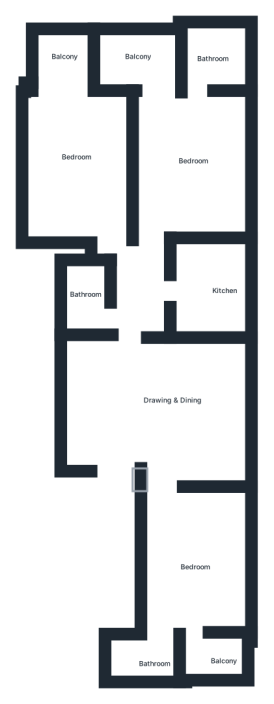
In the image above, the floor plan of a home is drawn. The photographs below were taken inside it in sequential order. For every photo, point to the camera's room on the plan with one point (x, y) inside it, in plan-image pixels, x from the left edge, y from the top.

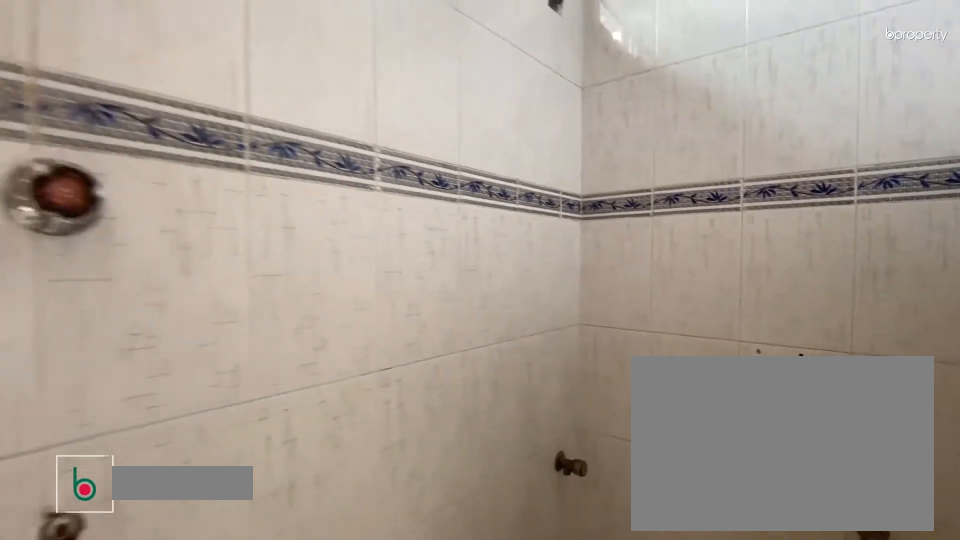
(141, 666)
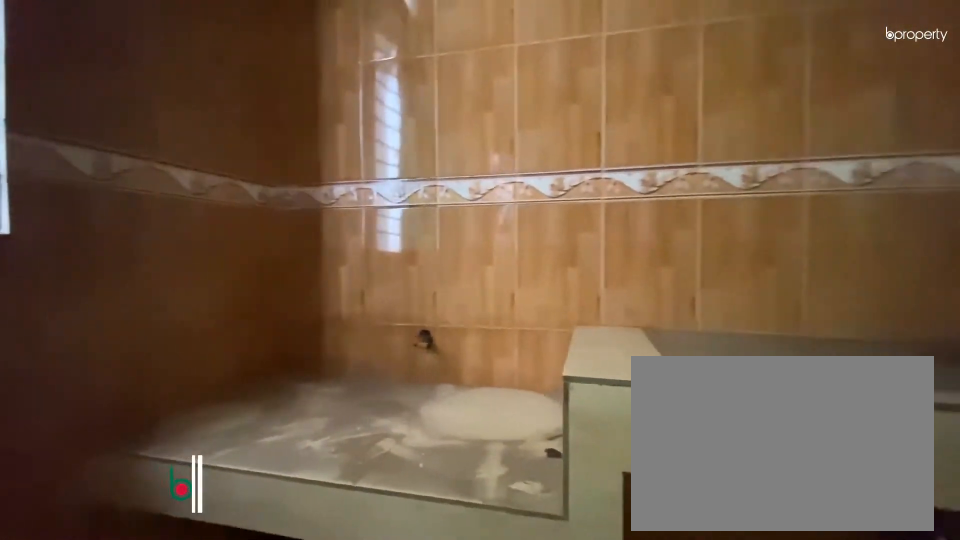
(219, 286)
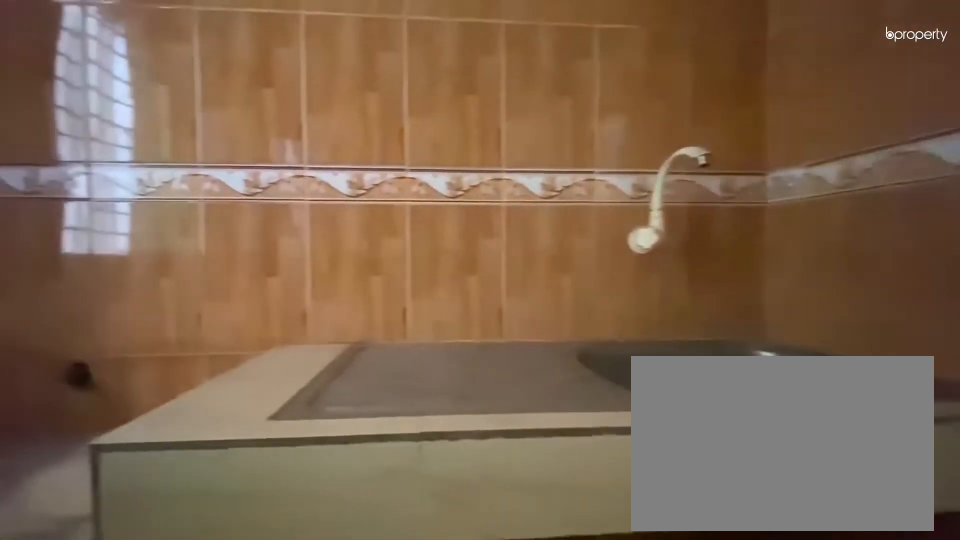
(219, 286)
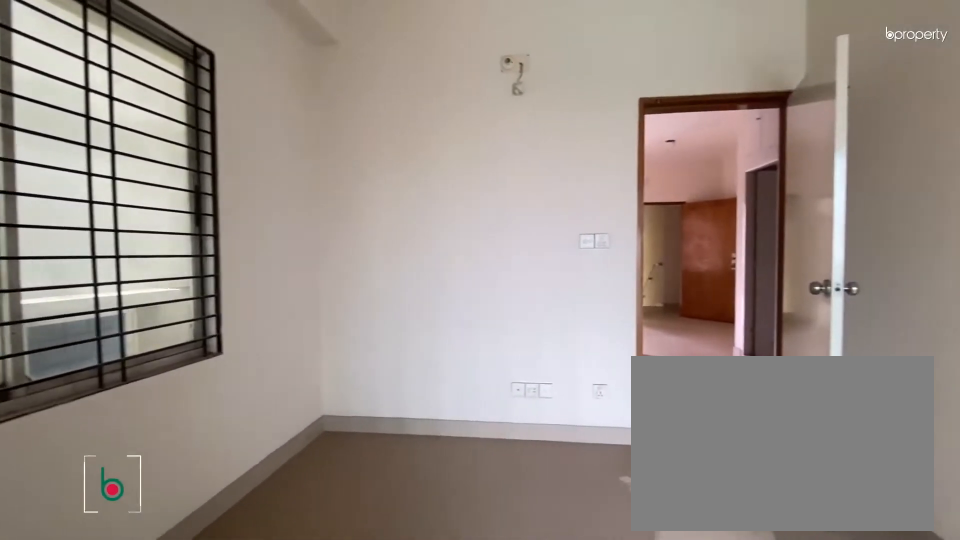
(193, 158)
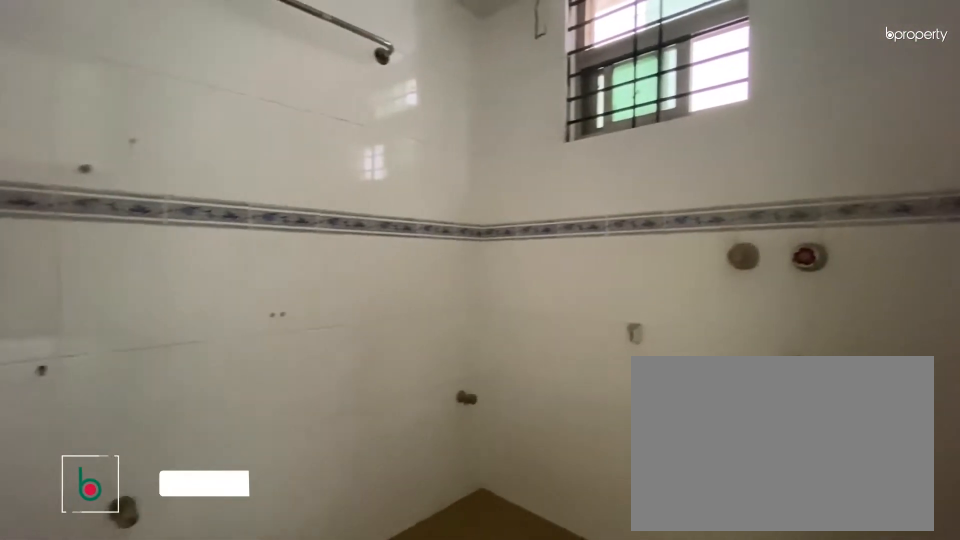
(211, 58)
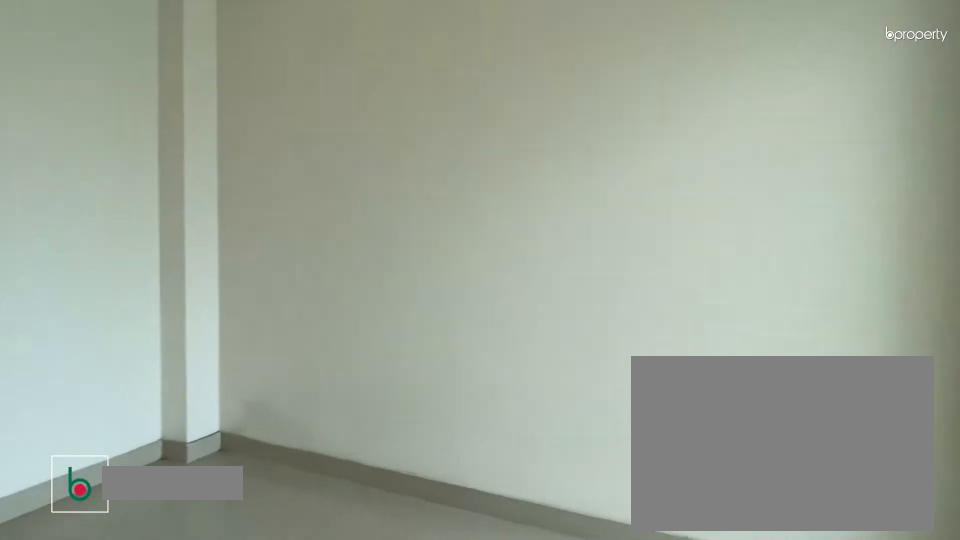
(75, 160)
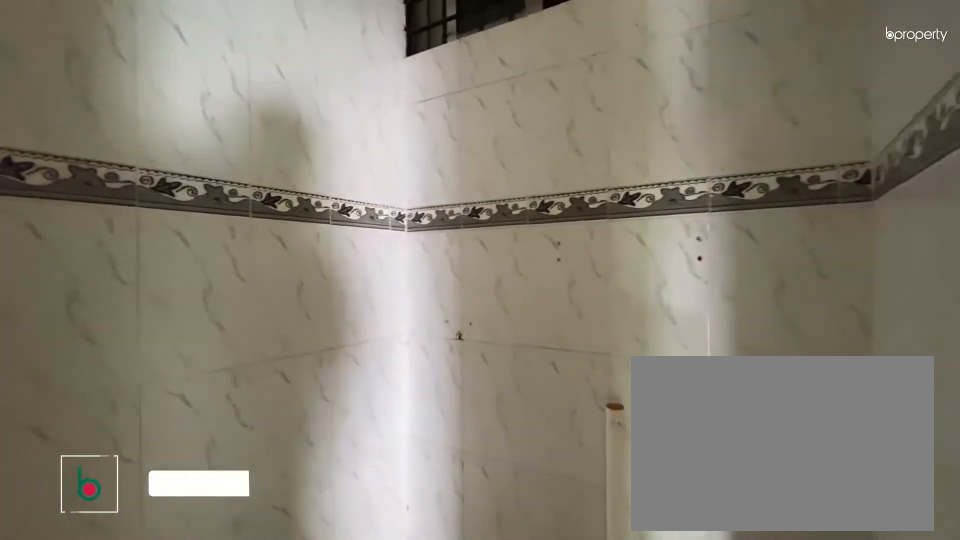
(85, 283)
